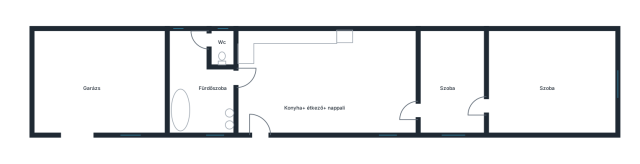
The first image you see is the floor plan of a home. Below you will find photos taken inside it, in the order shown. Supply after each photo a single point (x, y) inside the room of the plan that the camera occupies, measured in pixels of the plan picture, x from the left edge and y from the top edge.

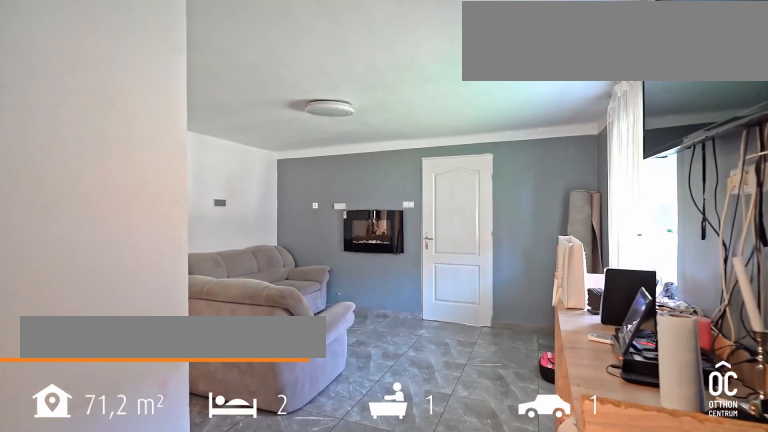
(325, 84)
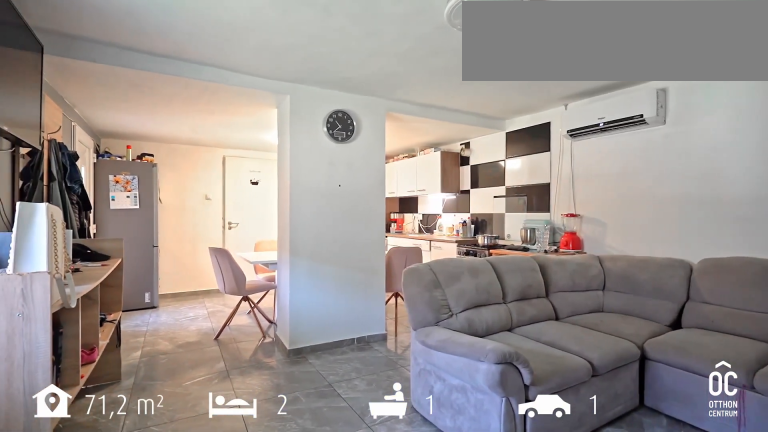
(325, 84)
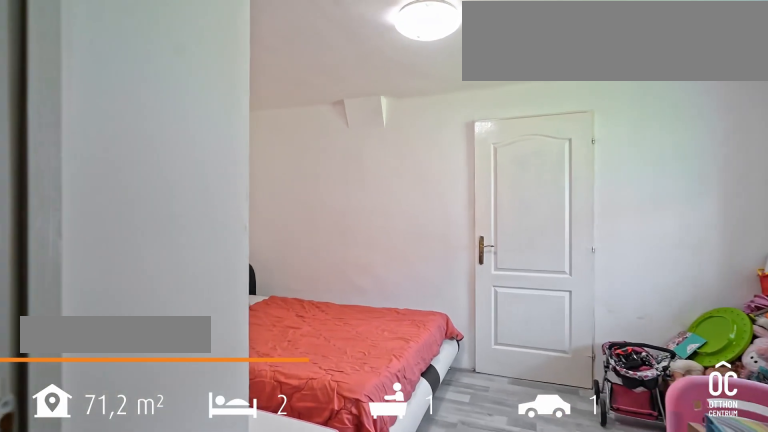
(450, 82)
